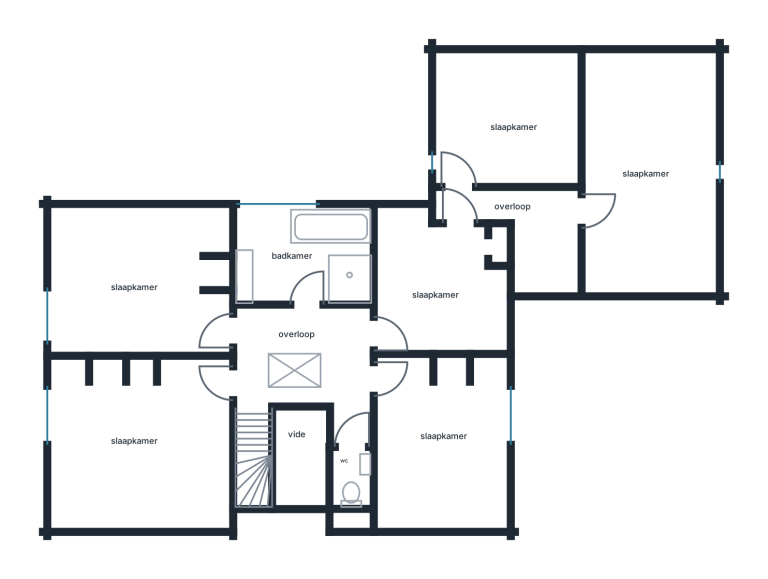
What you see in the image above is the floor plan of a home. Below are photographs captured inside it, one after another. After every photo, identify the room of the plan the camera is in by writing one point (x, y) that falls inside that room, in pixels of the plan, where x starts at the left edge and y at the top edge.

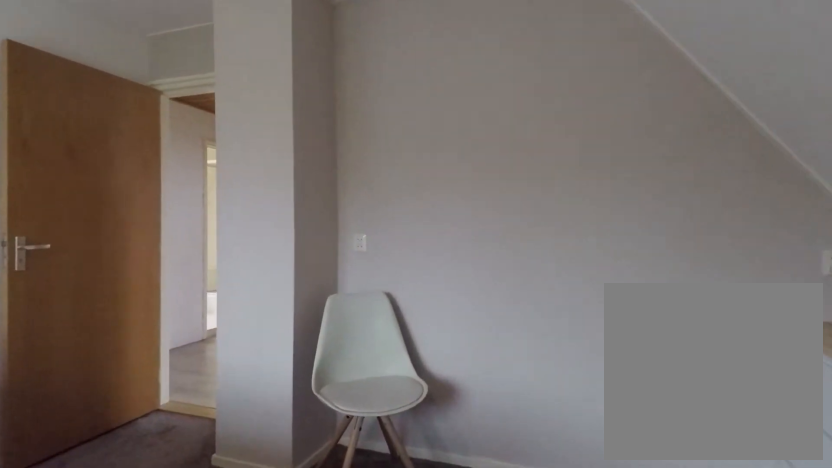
(145, 452)
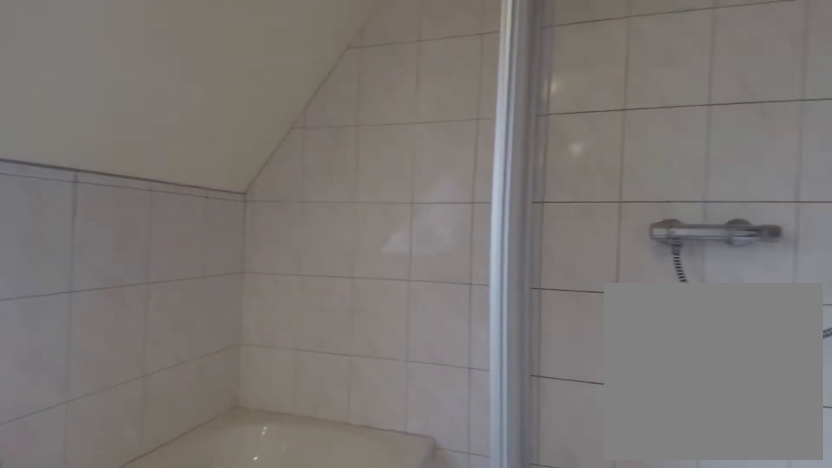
(303, 255)
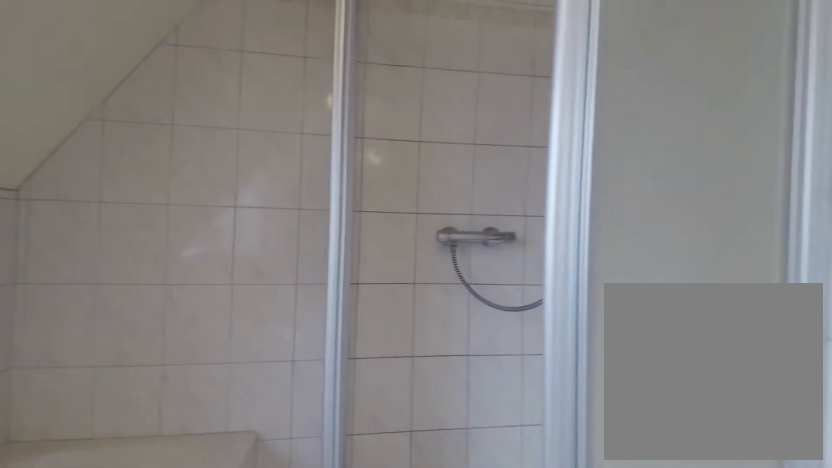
(303, 255)
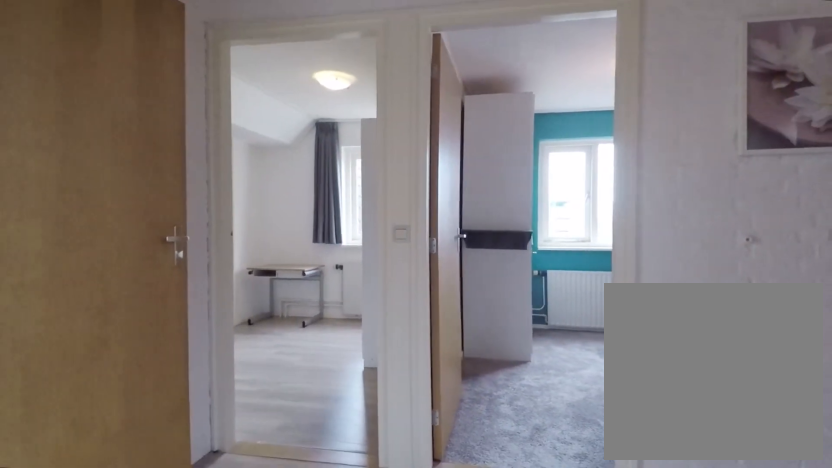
(307, 364)
